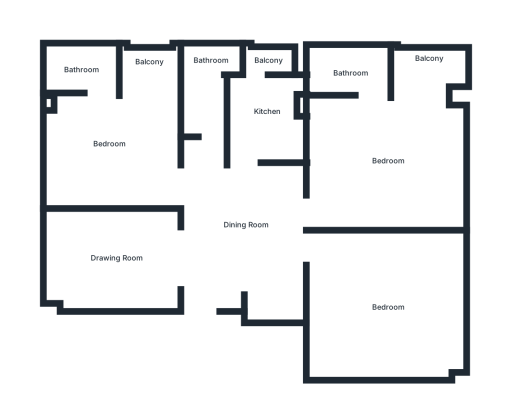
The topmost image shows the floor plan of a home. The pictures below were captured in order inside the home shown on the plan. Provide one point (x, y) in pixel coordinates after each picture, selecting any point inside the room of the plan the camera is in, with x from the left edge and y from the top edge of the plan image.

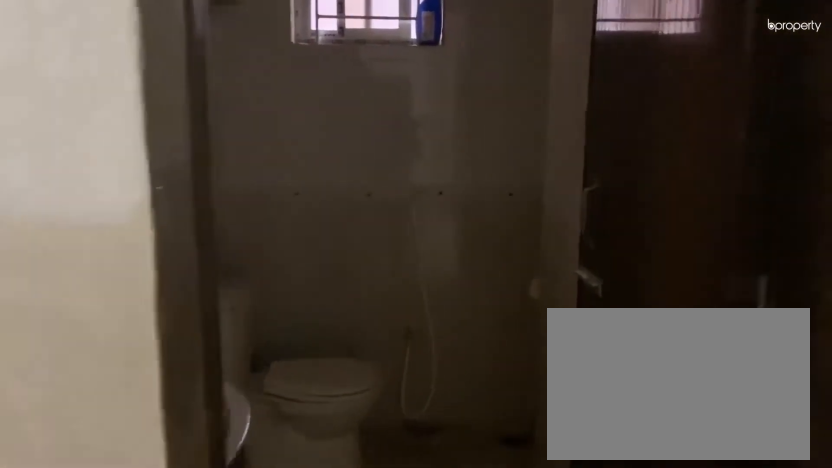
(207, 135)
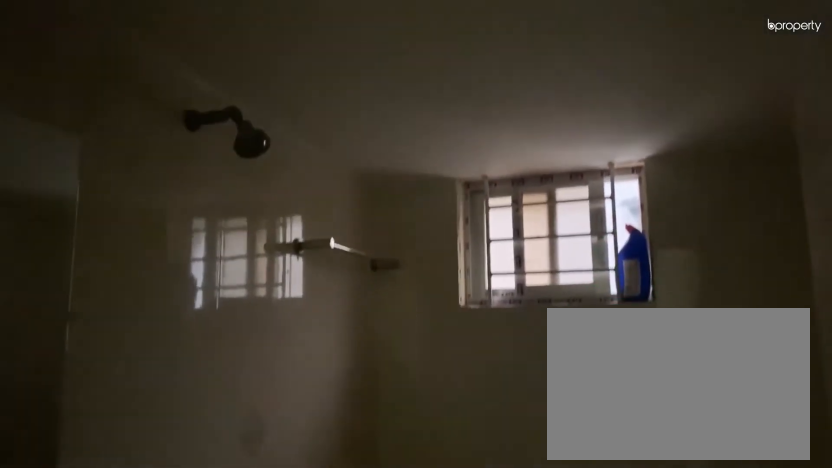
(210, 89)
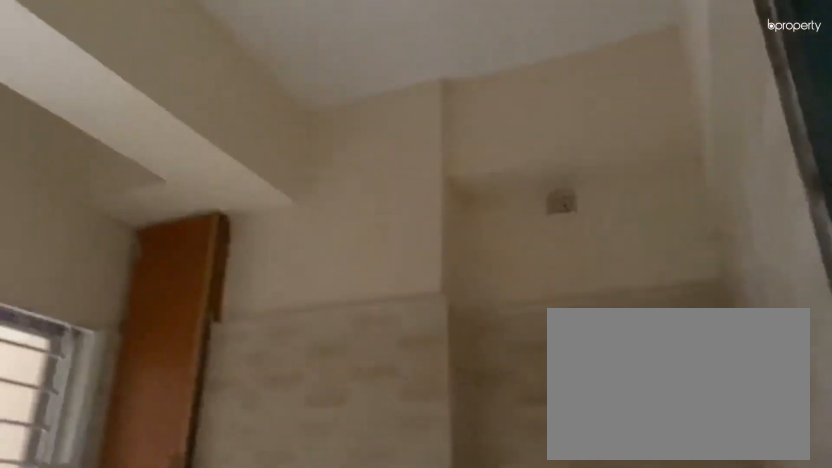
(261, 114)
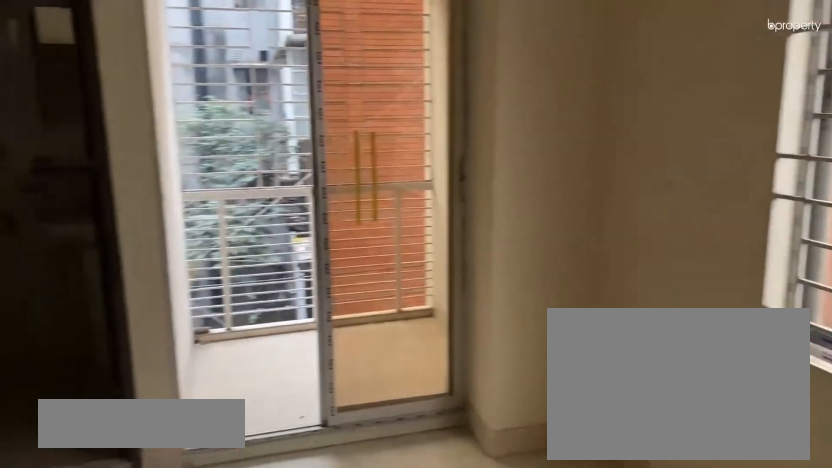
(381, 144)
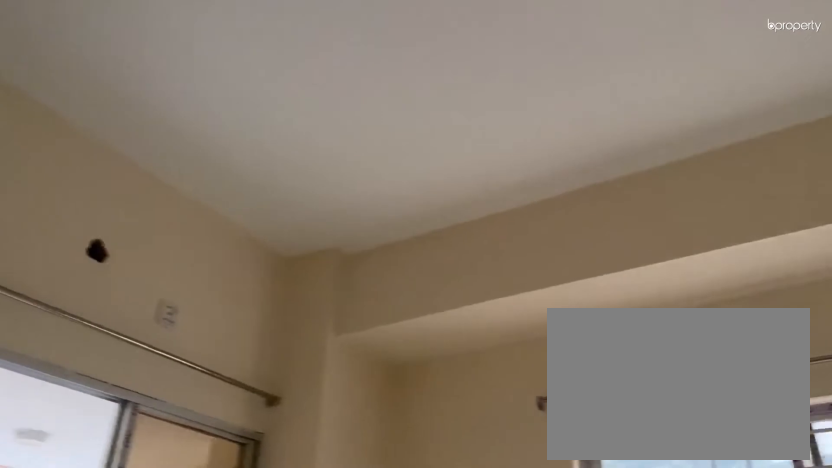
(381, 134)
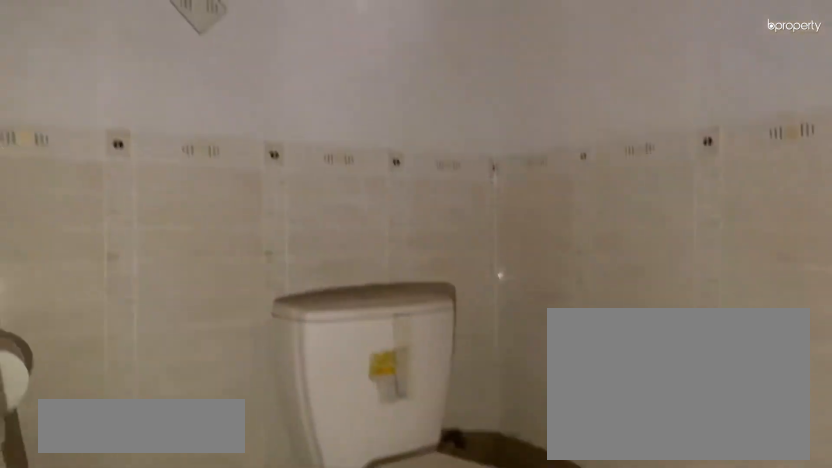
(351, 69)
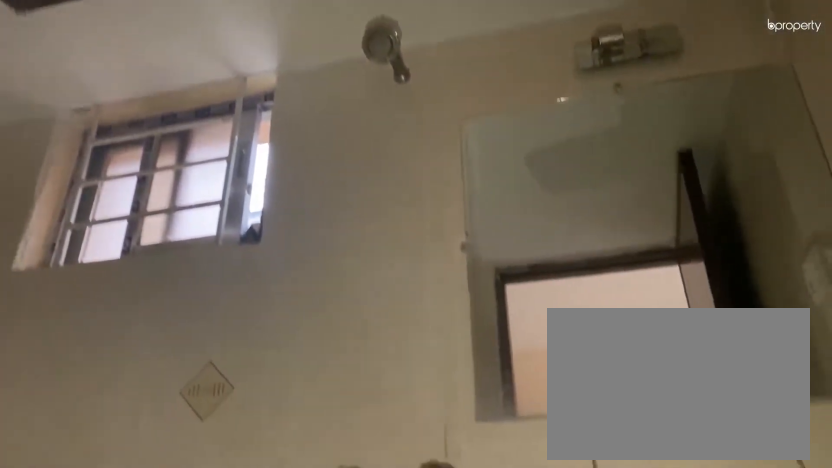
(351, 69)
